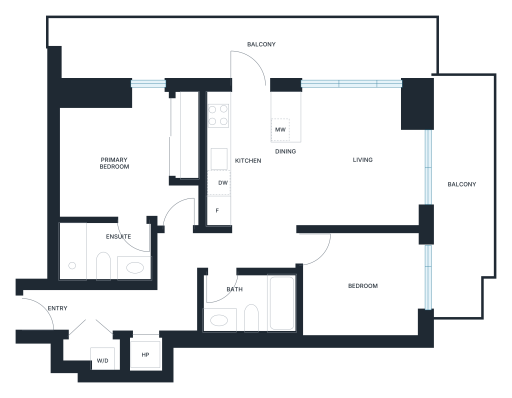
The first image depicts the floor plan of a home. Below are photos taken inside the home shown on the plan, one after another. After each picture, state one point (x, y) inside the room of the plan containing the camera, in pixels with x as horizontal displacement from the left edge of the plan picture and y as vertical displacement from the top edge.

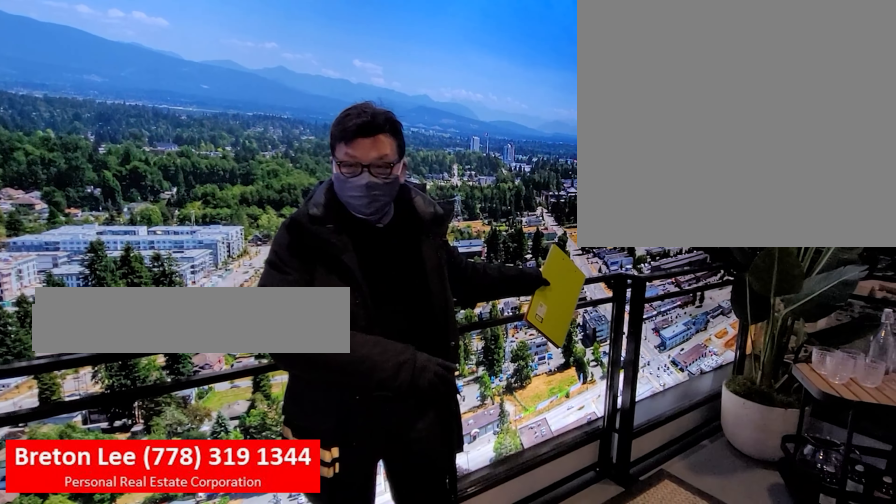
(464, 215)
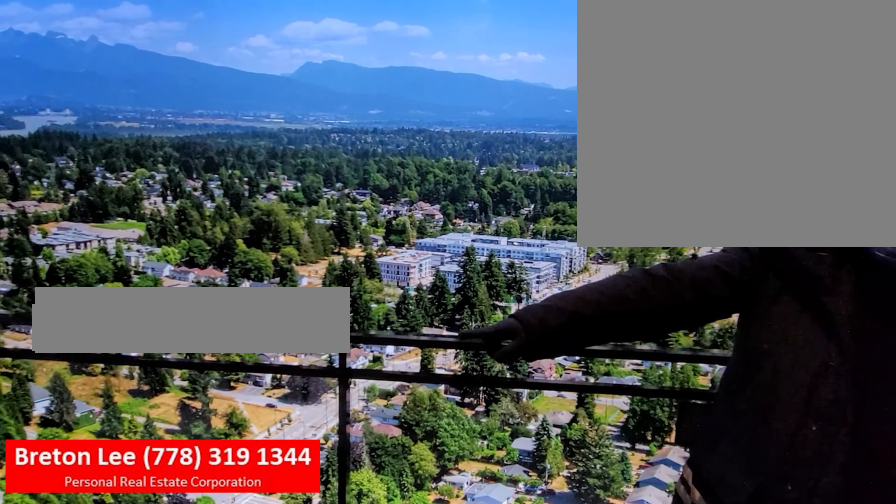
(464, 215)
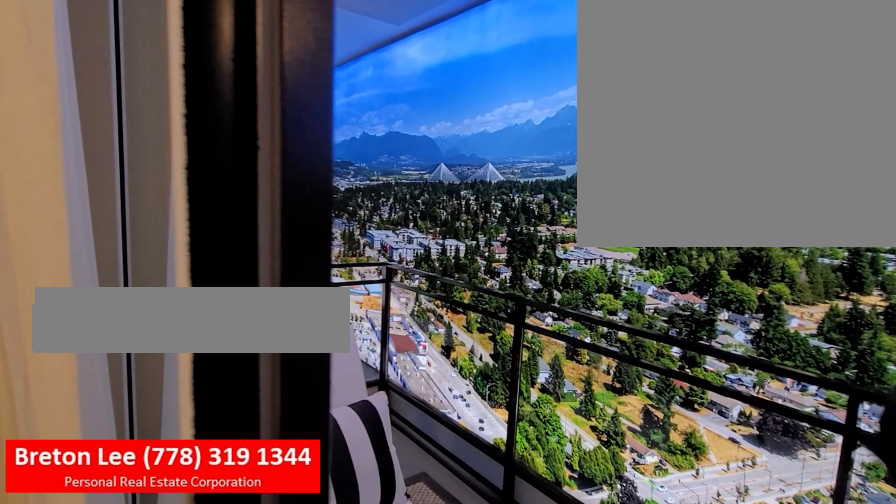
(464, 215)
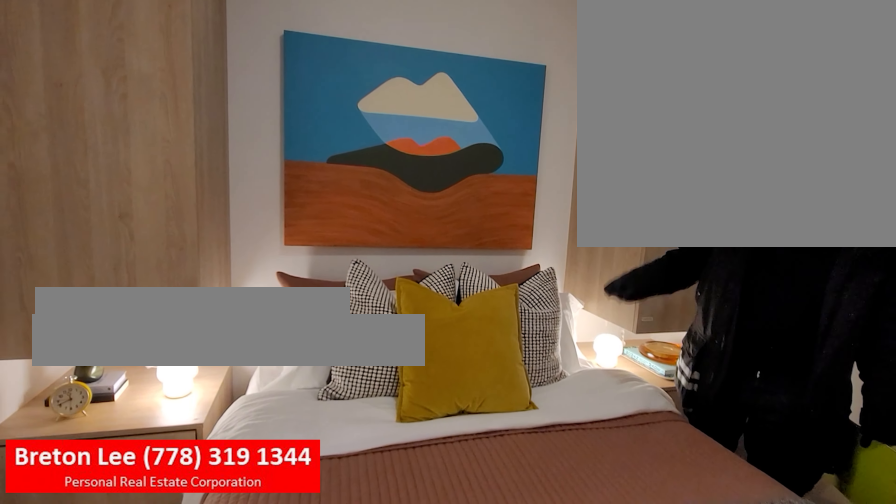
(110, 133)
